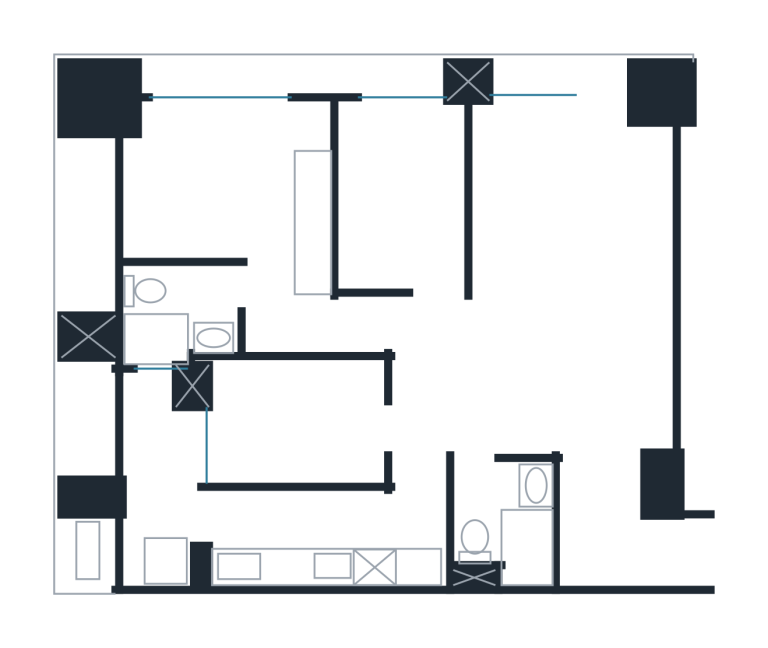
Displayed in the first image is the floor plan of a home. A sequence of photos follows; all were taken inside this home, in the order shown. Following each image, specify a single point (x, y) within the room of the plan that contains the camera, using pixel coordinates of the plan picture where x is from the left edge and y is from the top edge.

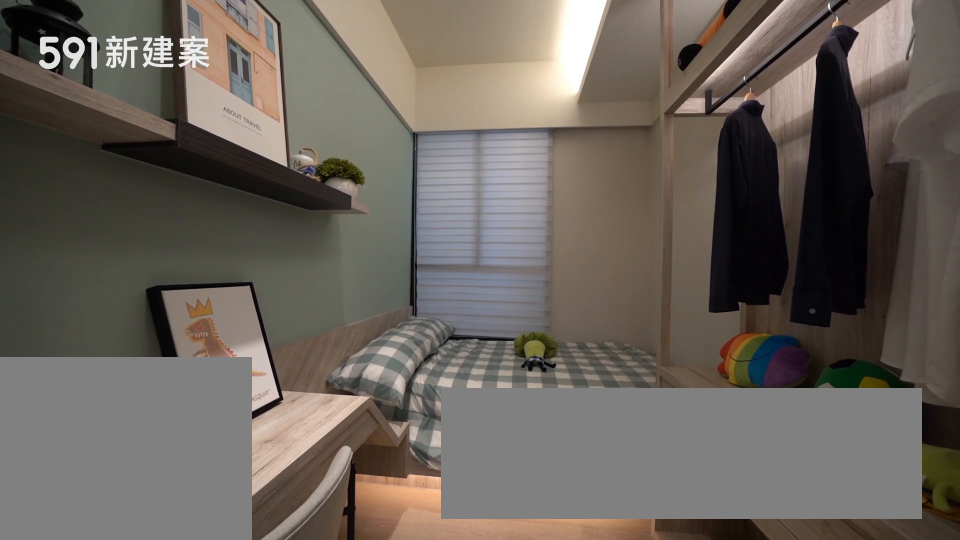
(292, 421)
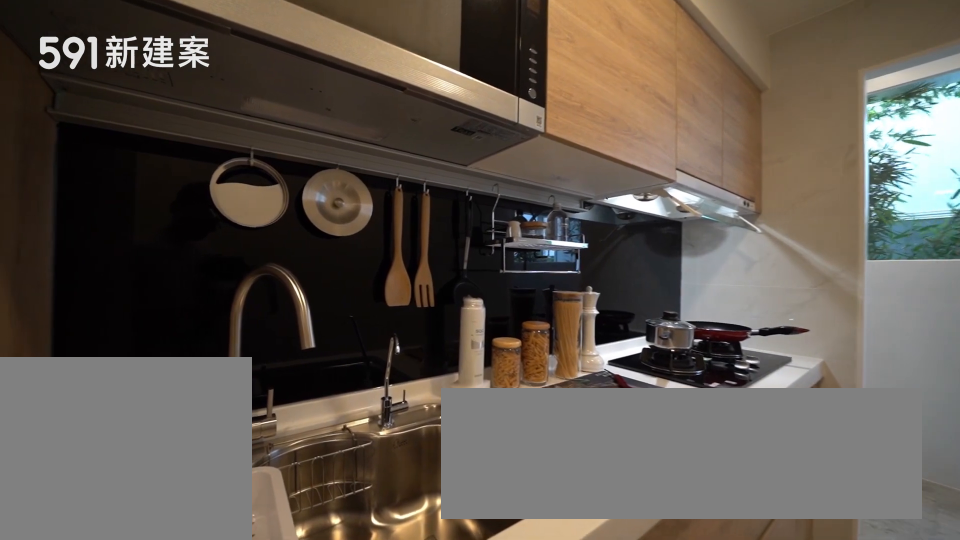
(326, 538)
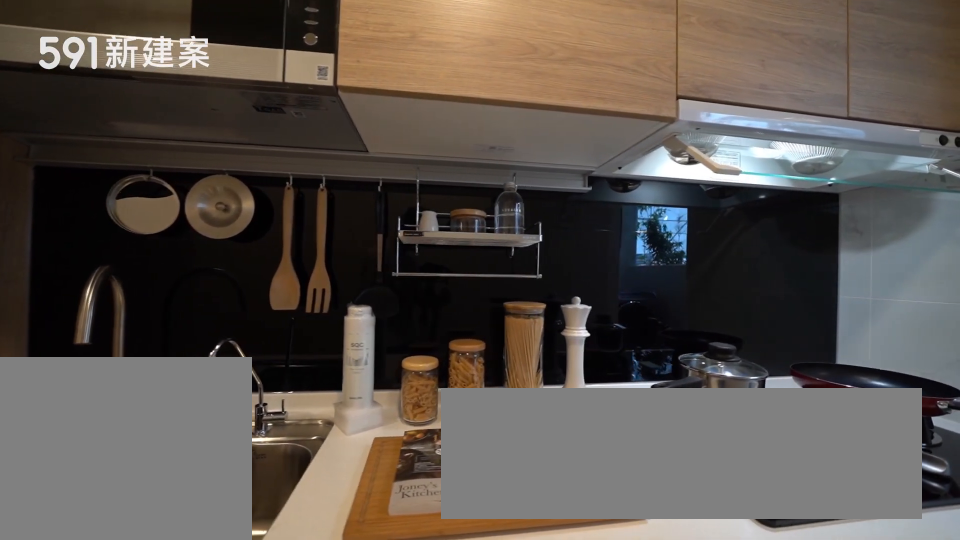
(326, 538)
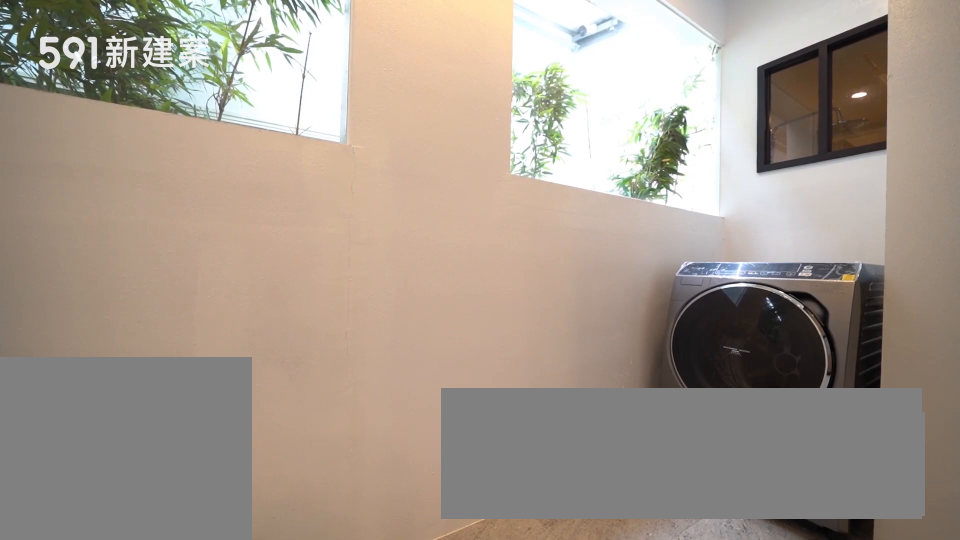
(154, 479)
